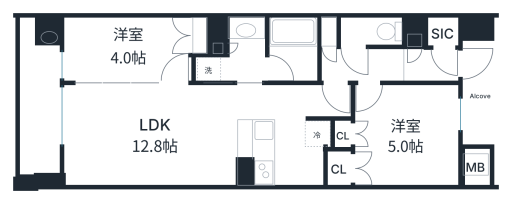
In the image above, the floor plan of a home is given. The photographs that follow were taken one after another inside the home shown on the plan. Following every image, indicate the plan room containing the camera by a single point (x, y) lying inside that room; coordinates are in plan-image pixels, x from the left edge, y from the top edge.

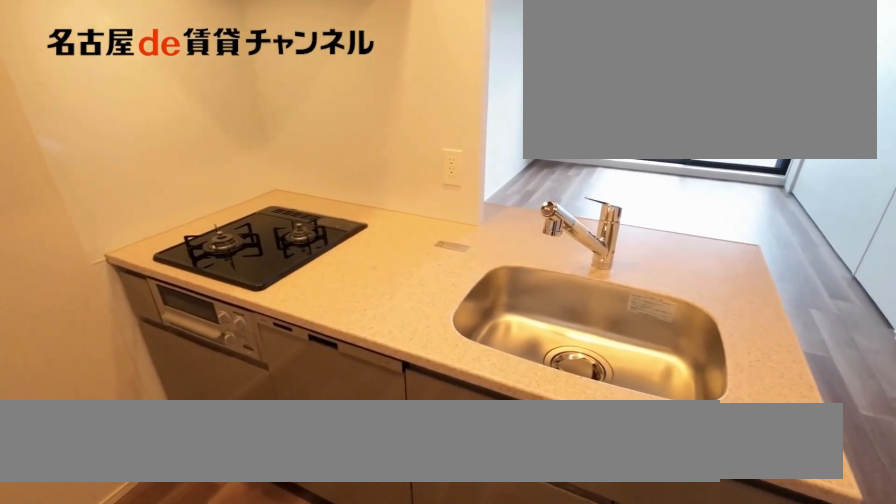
(277, 152)
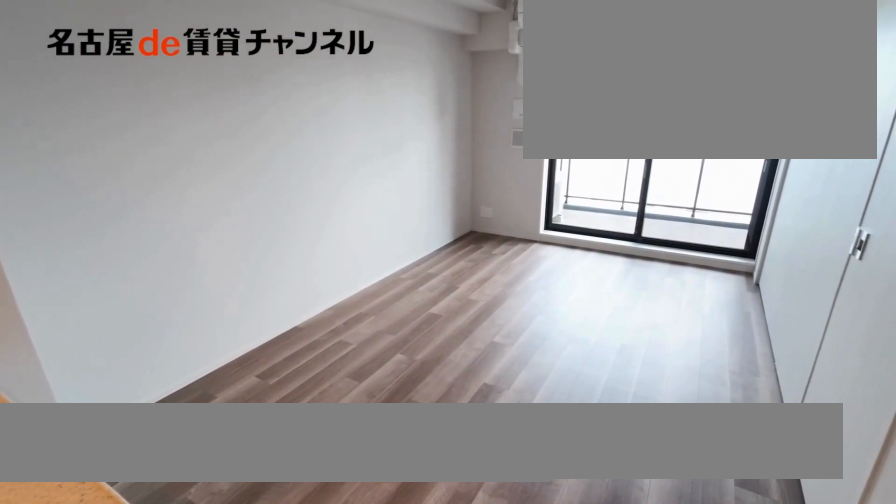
(147, 133)
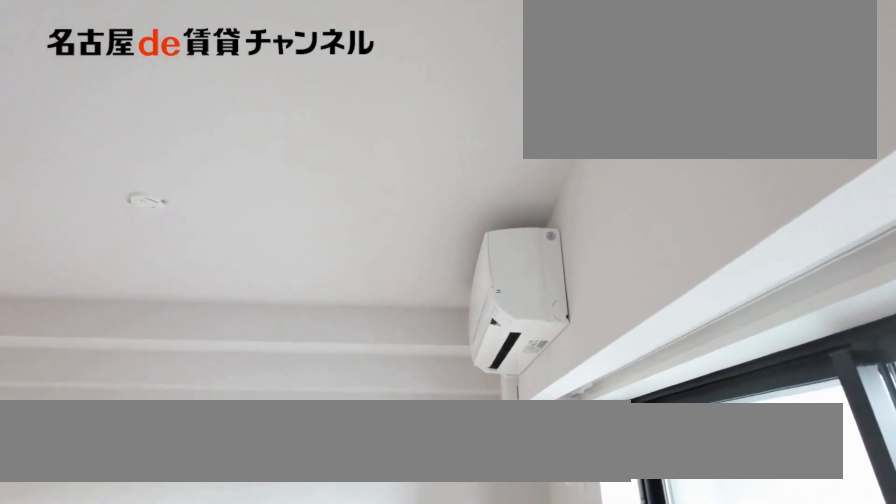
(147, 133)
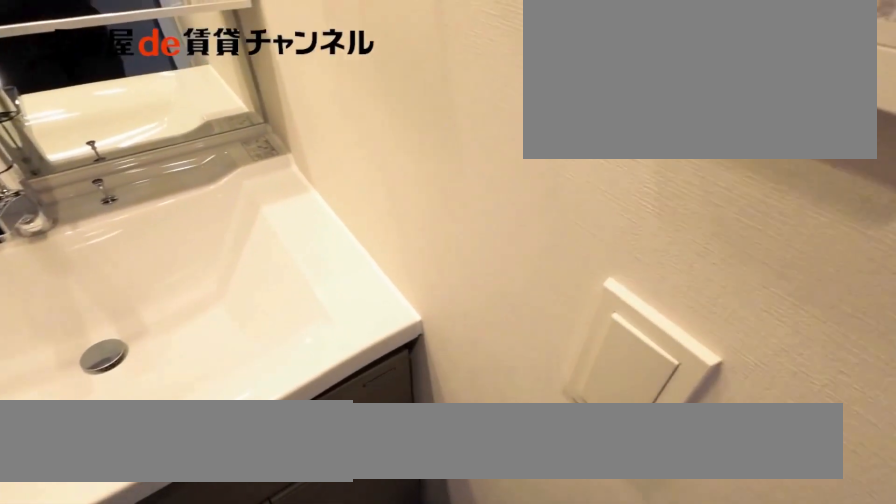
(232, 53)
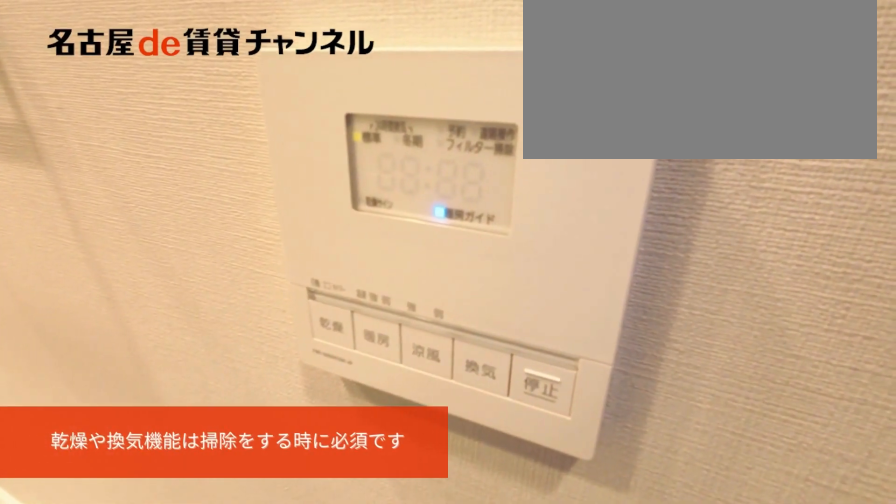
(232, 53)
